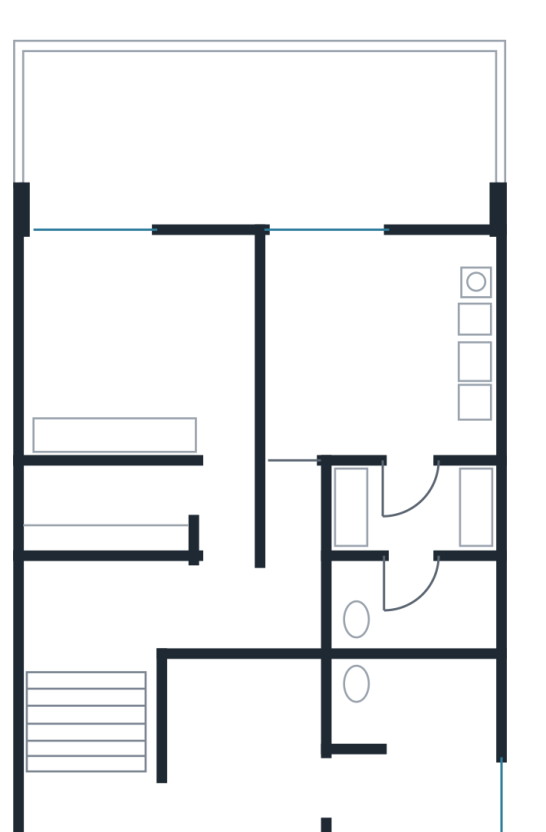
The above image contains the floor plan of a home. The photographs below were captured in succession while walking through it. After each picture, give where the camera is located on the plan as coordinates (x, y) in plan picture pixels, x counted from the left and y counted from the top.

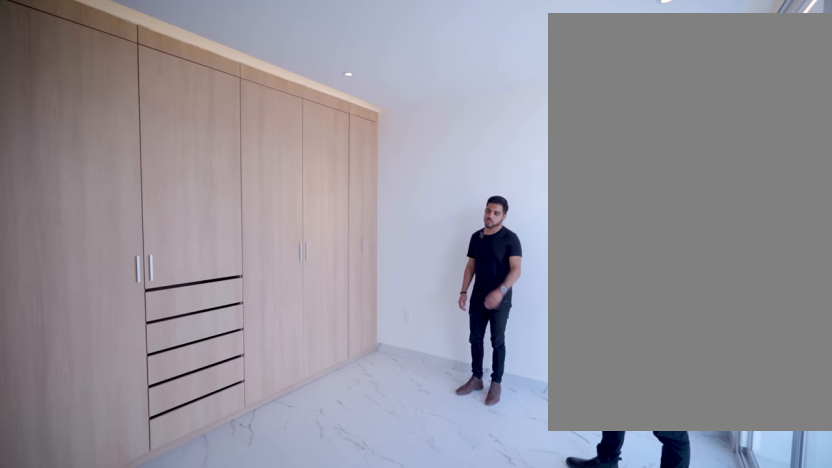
(228, 348)
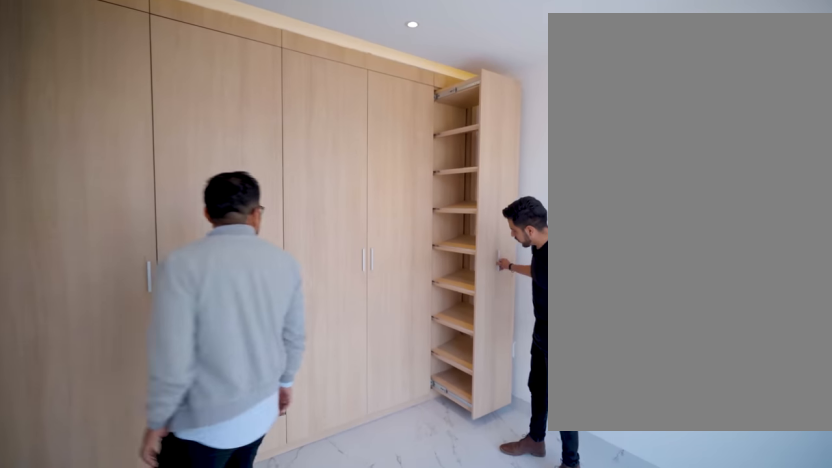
(136, 370)
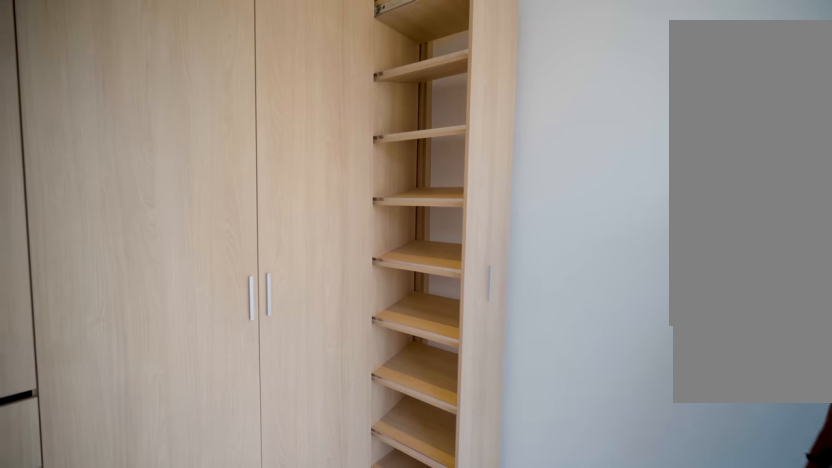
(115, 375)
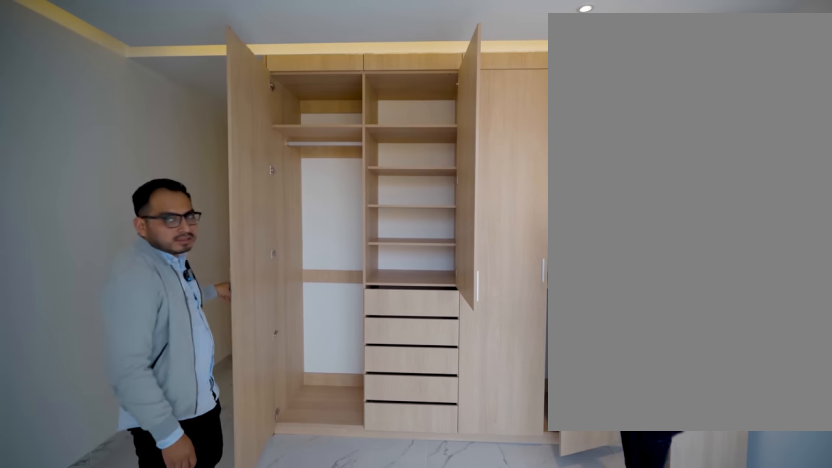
(132, 353)
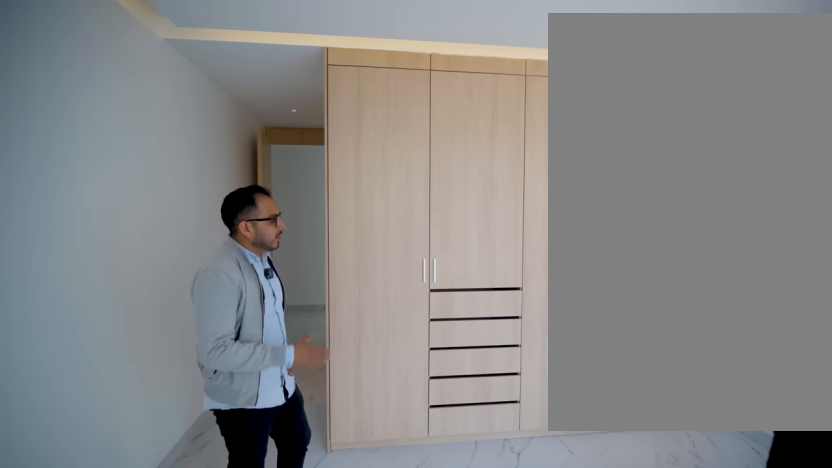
(211, 295)
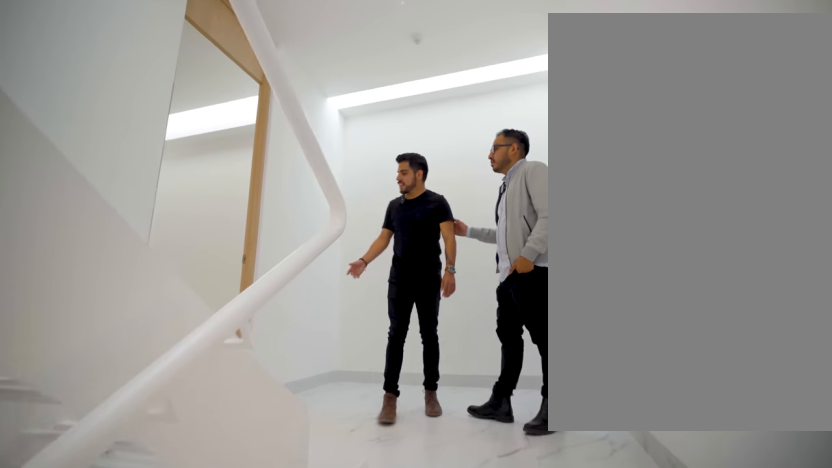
(54, 678)
